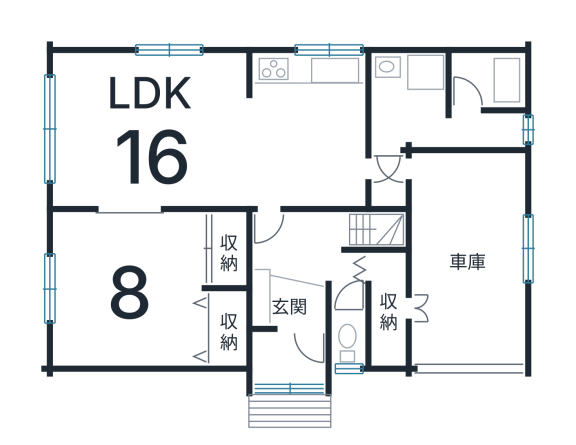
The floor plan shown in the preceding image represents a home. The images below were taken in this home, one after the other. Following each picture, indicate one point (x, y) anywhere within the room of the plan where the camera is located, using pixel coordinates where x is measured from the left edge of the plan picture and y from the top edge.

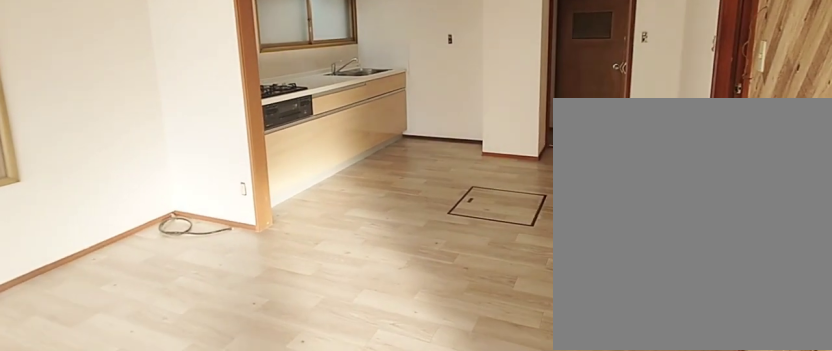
(217, 127)
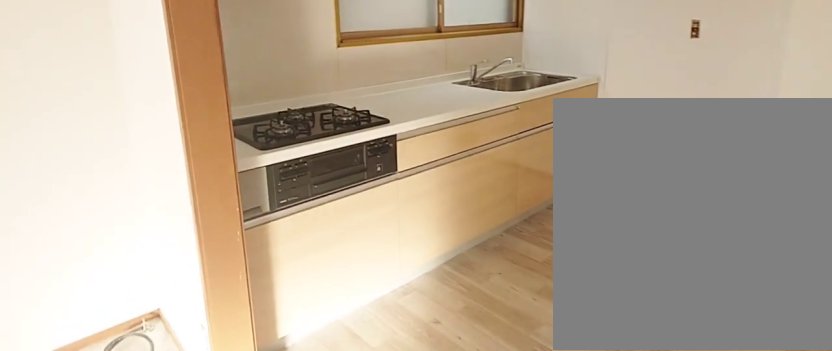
(217, 127)
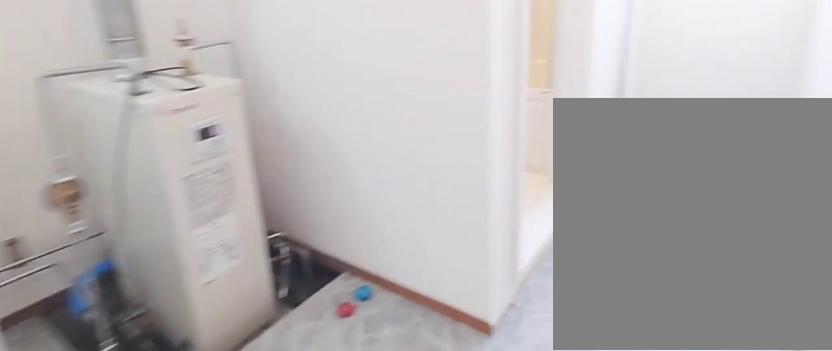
(410, 119)
